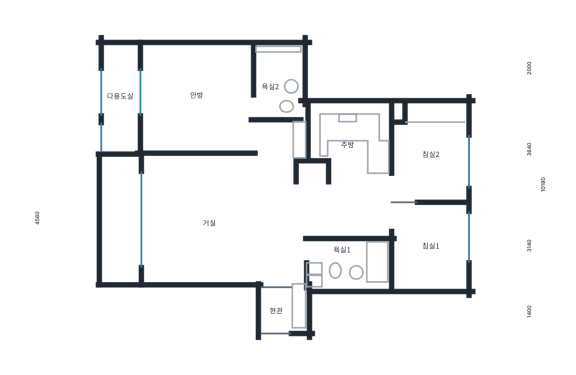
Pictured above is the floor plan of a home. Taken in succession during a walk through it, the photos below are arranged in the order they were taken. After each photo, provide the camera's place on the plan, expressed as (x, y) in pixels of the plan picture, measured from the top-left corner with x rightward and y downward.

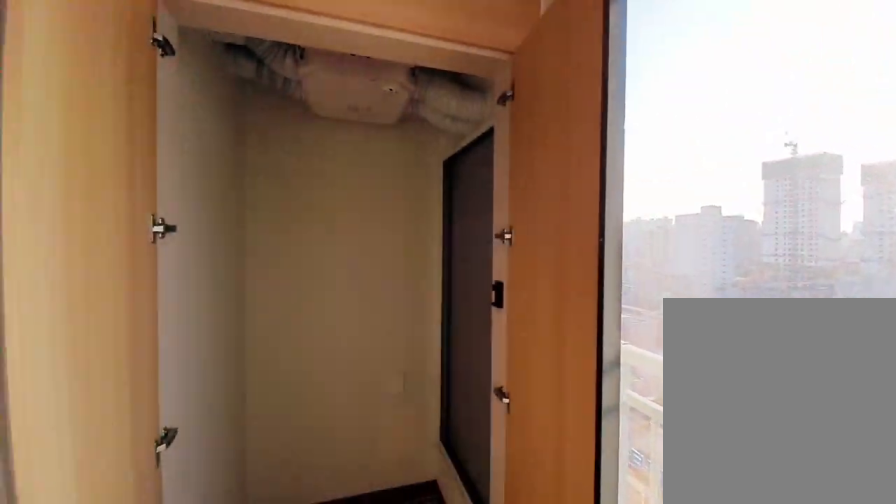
(133, 111)
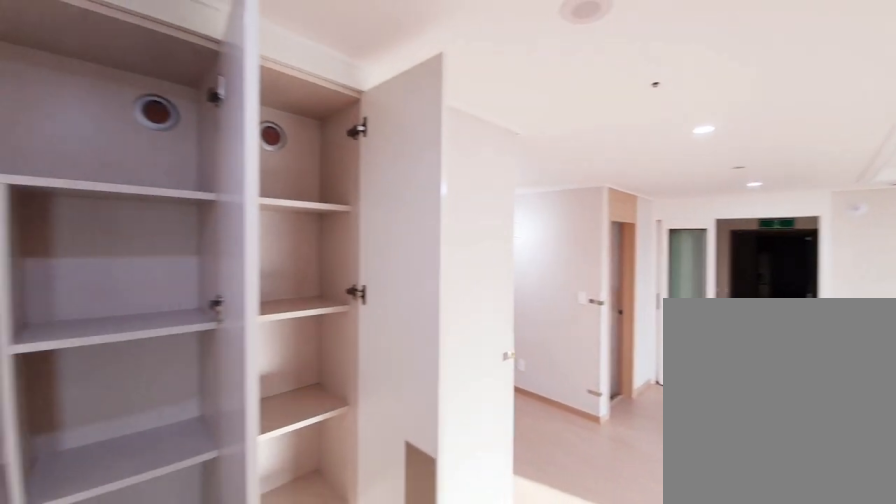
(273, 148)
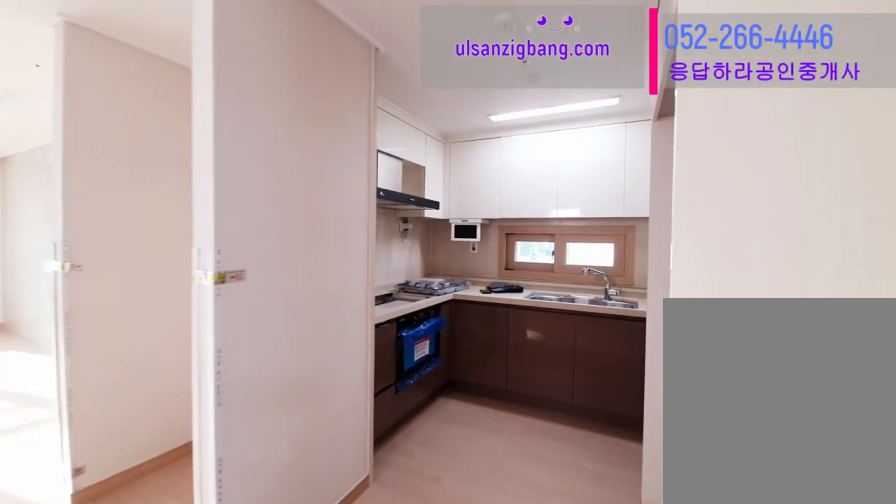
(351, 151)
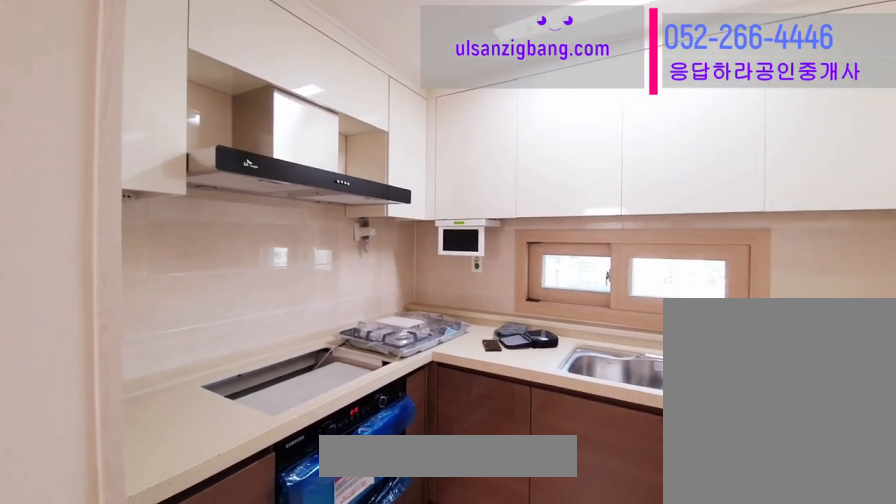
(352, 151)
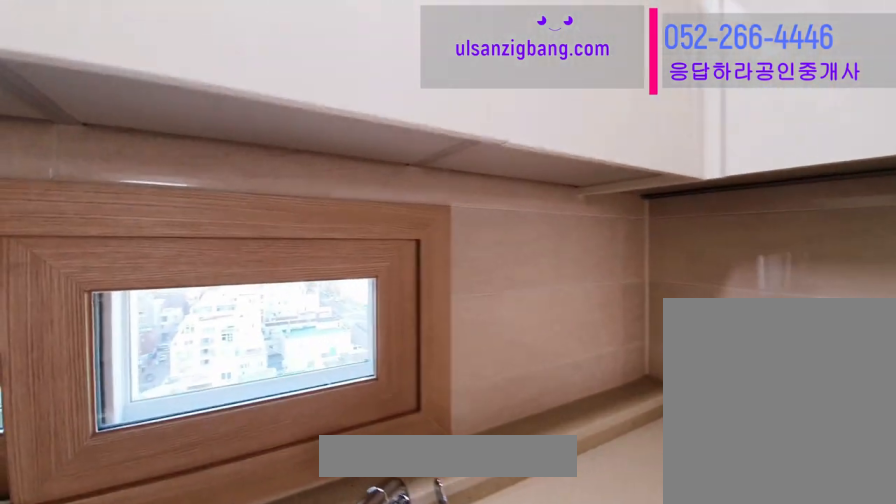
(352, 152)
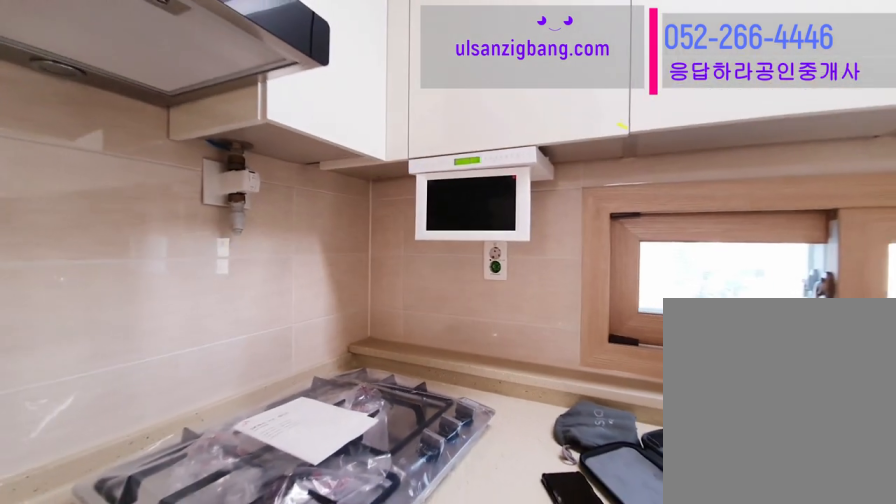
(352, 151)
